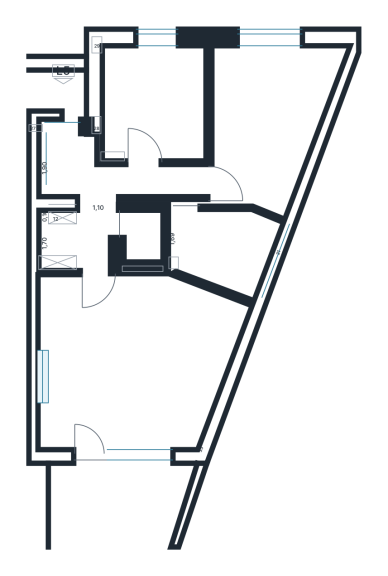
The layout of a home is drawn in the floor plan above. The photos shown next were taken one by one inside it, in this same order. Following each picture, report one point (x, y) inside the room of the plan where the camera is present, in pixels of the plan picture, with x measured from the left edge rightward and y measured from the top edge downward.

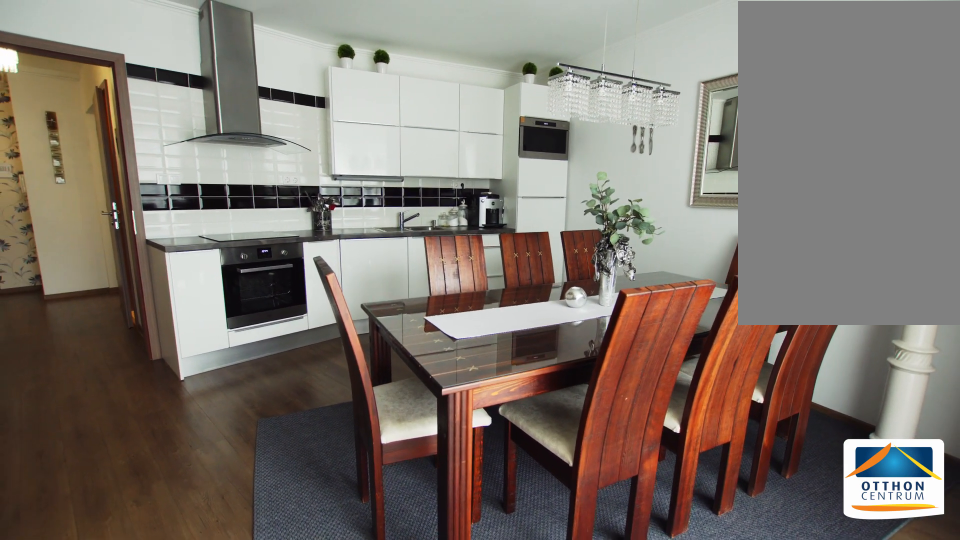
(135, 363)
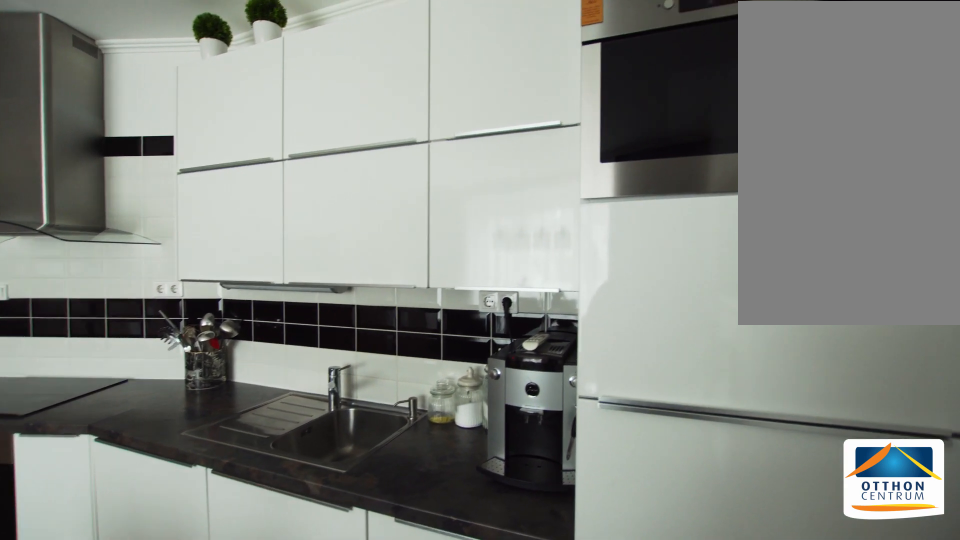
(135, 363)
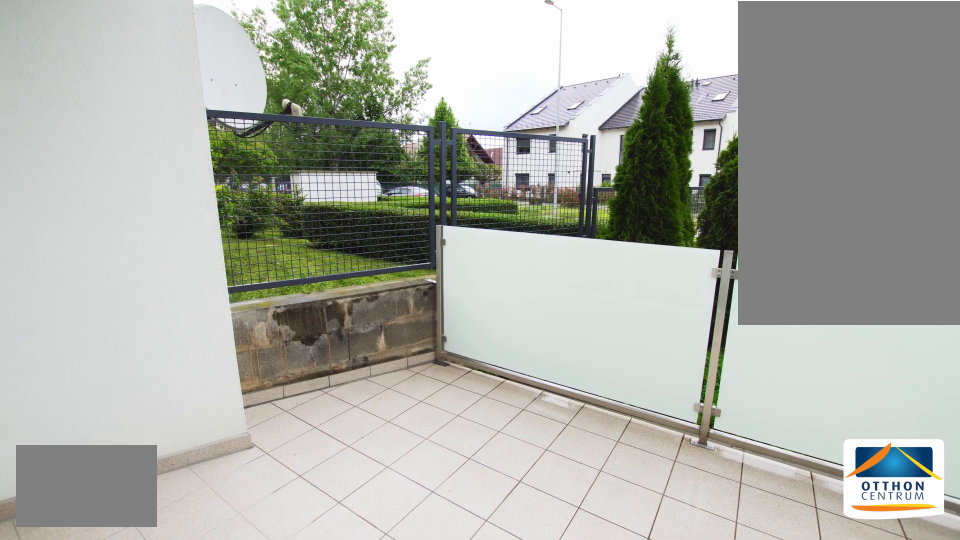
(135, 507)
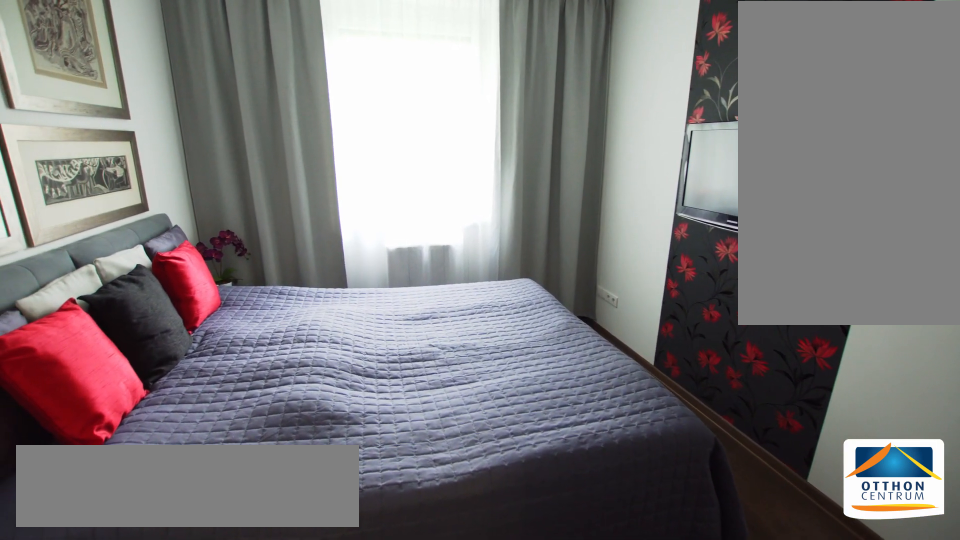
(153, 106)
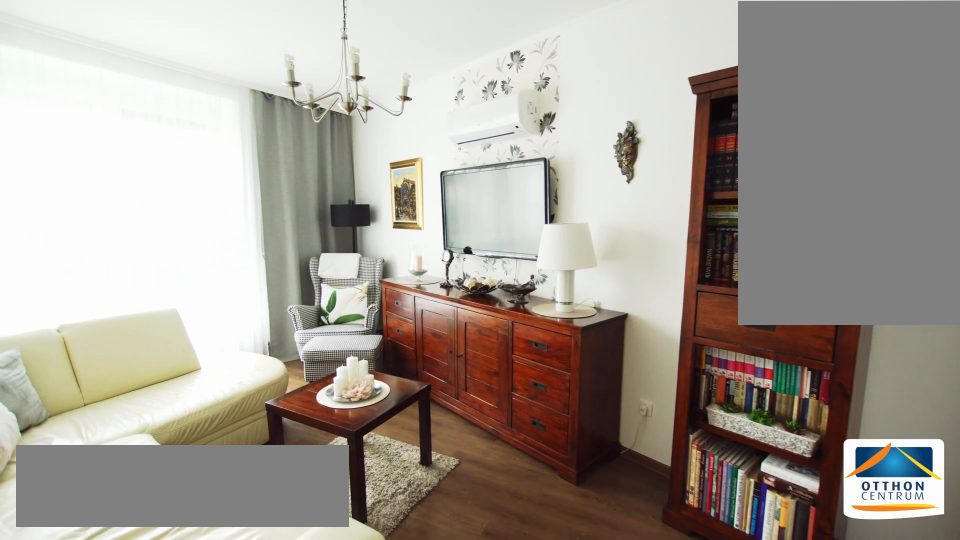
(218, 124)
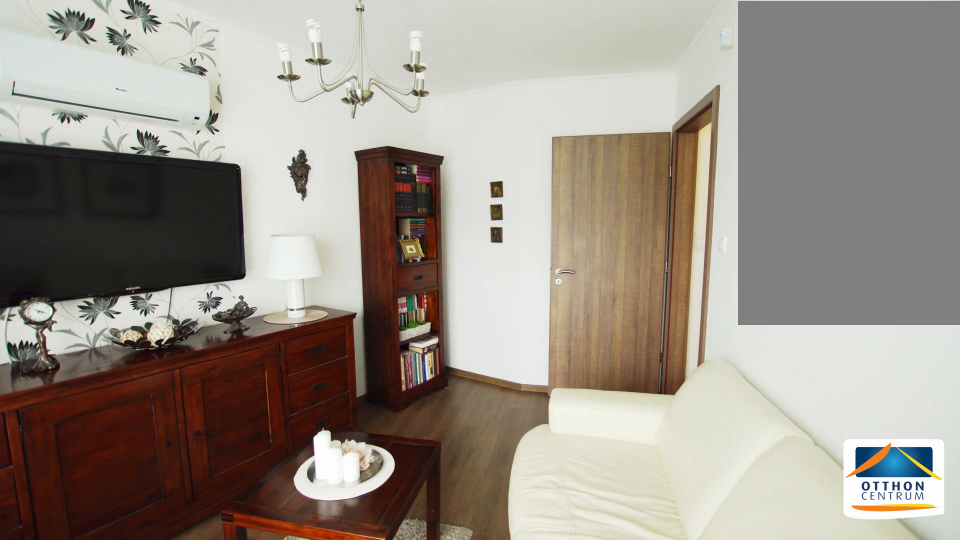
(218, 124)
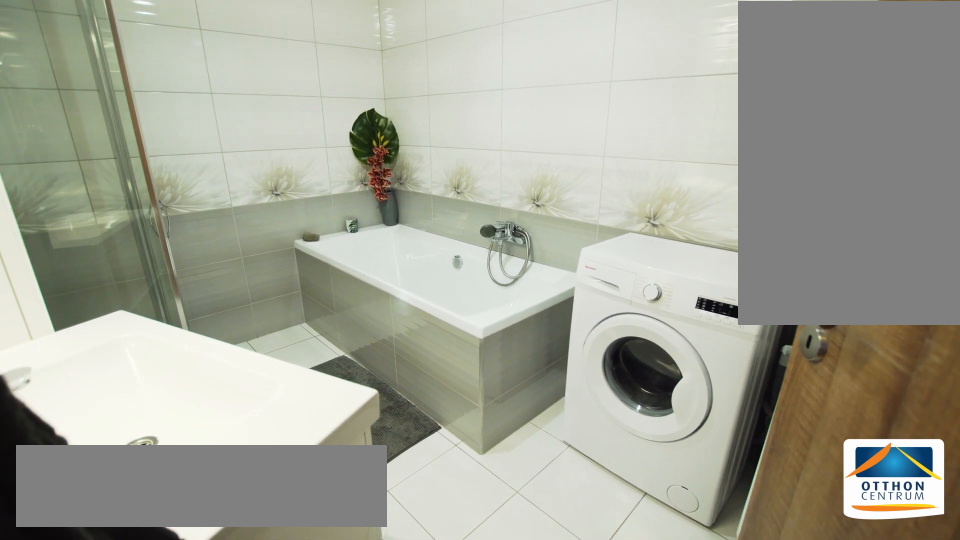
(232, 246)
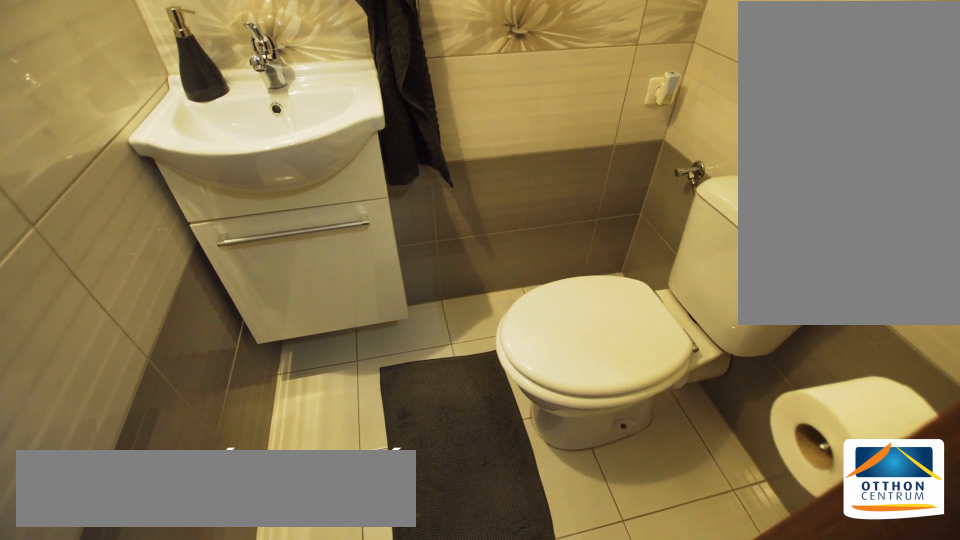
(141, 233)
